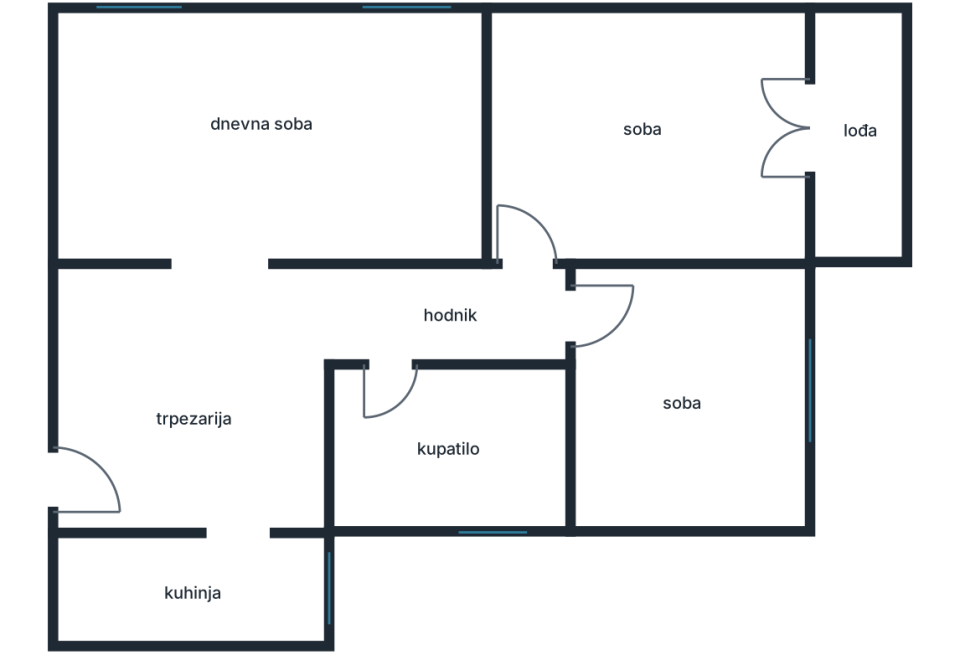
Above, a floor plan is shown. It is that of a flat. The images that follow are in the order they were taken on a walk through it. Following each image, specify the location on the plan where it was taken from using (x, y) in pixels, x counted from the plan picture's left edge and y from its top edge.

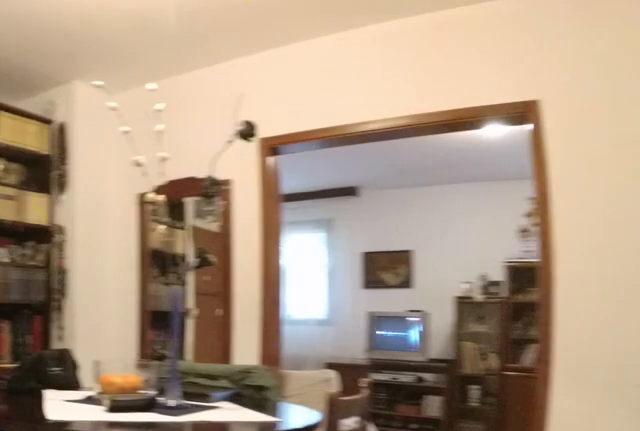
(252, 525)
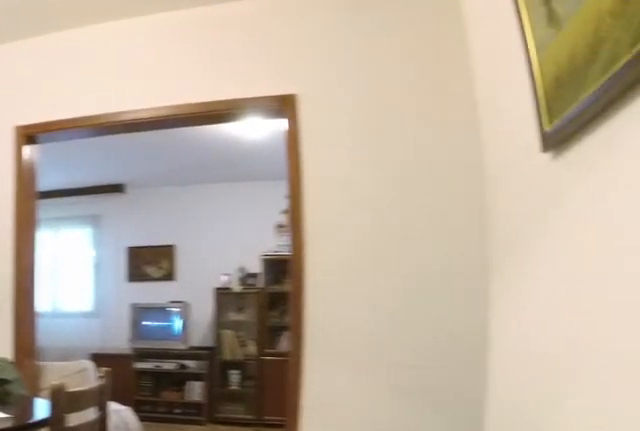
(240, 519)
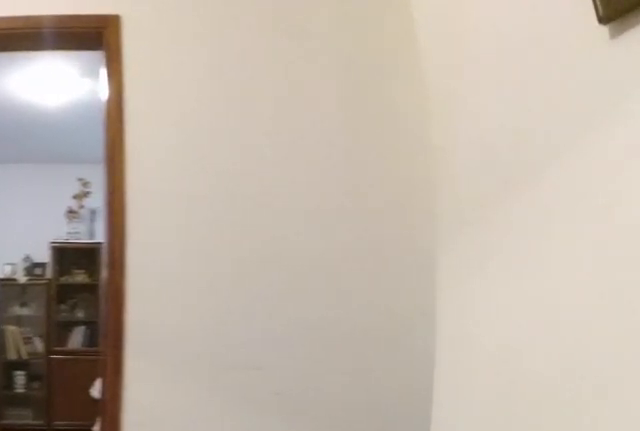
(250, 468)
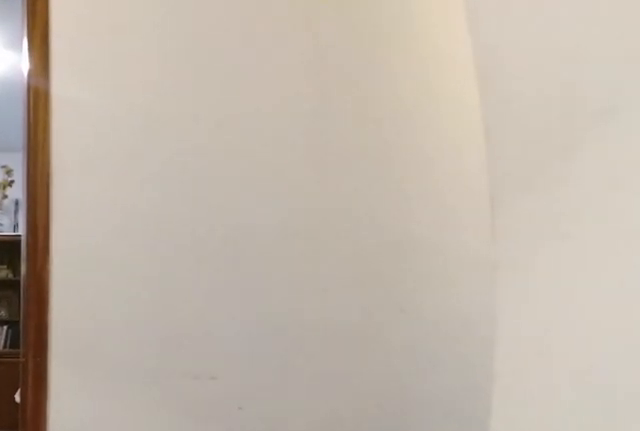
(256, 444)
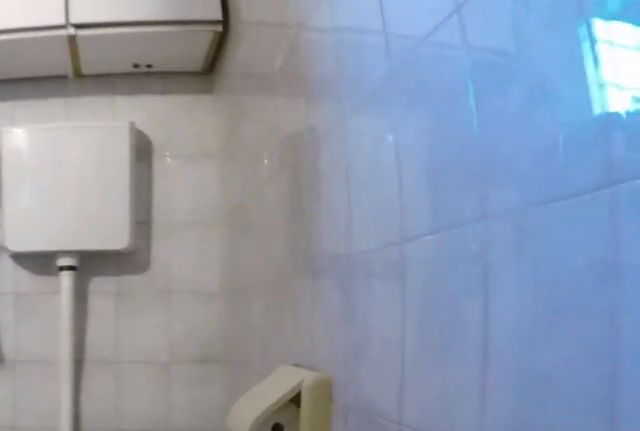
(399, 360)
